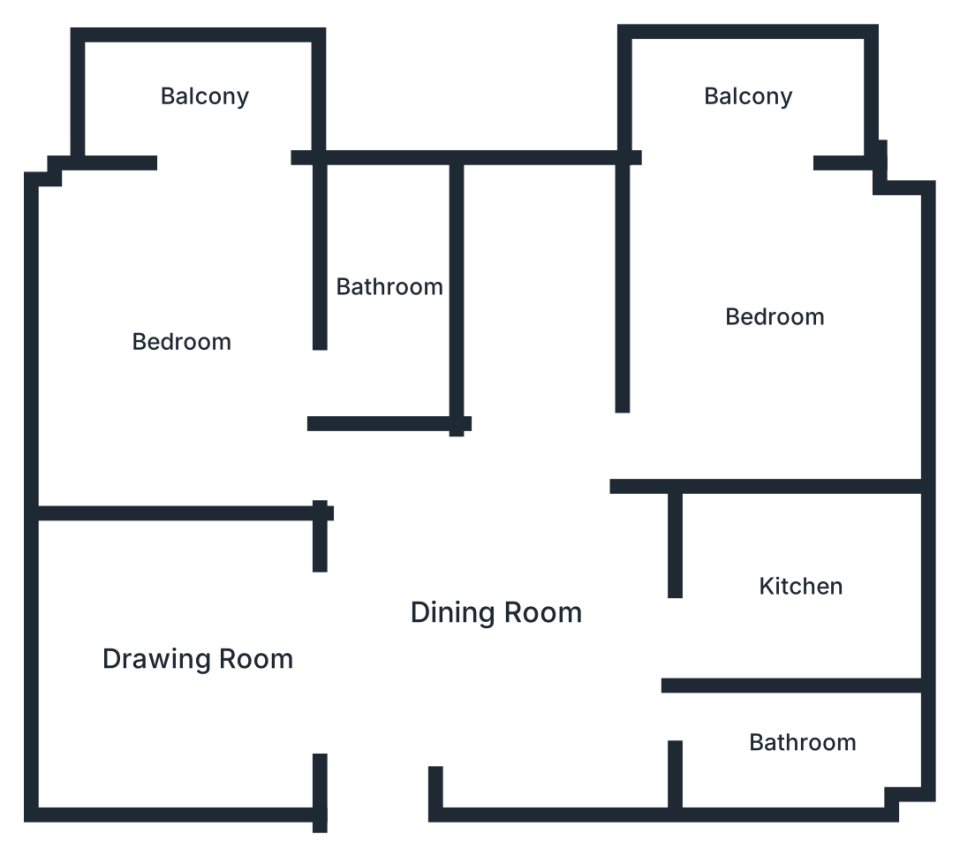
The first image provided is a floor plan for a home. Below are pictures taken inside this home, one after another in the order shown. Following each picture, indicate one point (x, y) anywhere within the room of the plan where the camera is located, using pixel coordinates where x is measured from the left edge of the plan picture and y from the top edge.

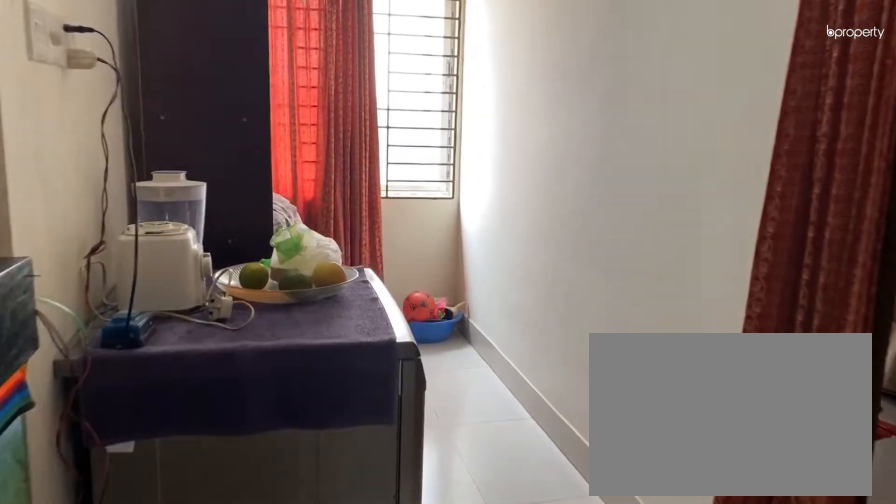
(498, 610)
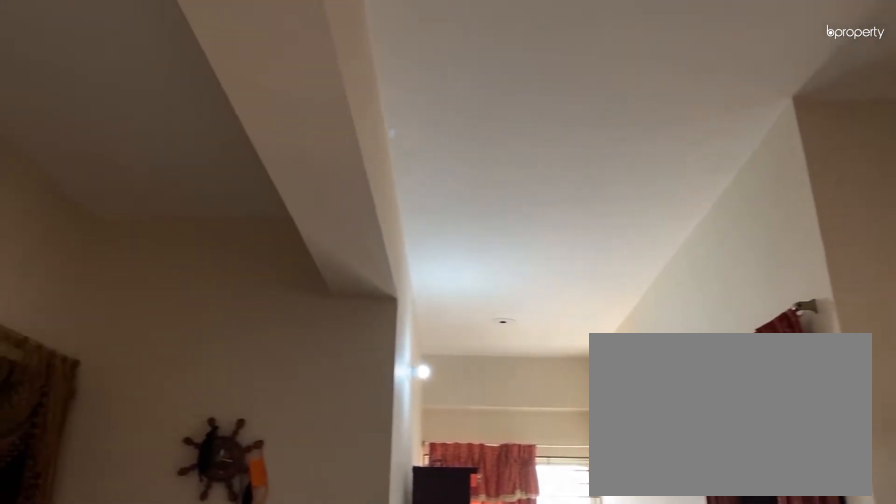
(494, 614)
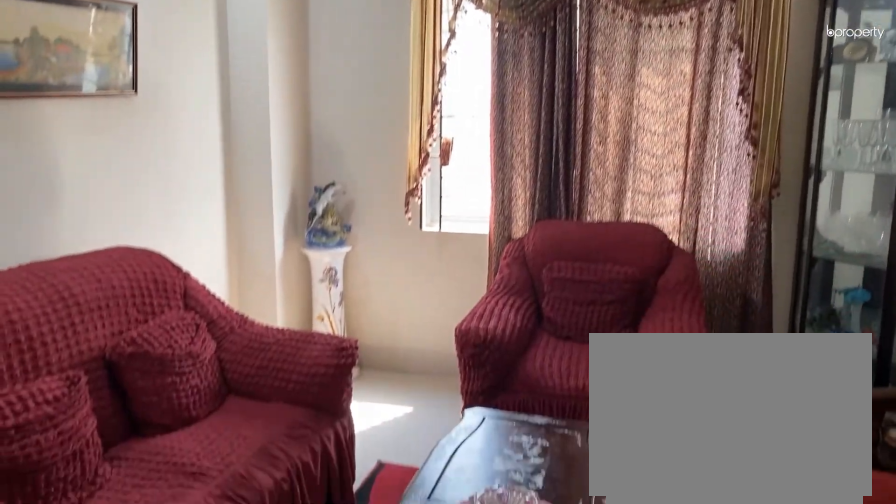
(193, 656)
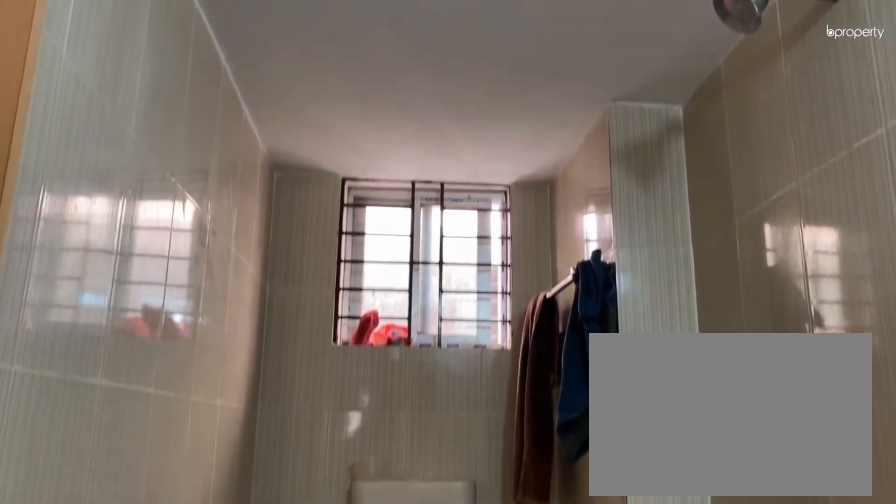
(802, 744)
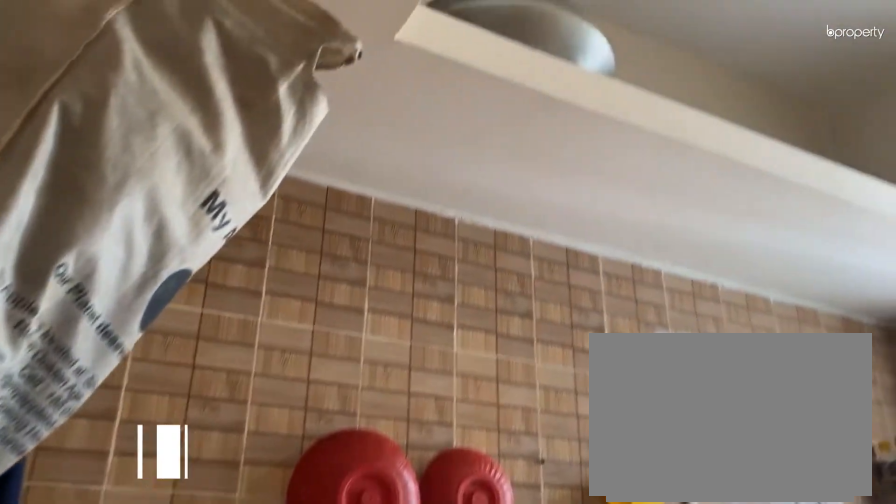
(802, 587)
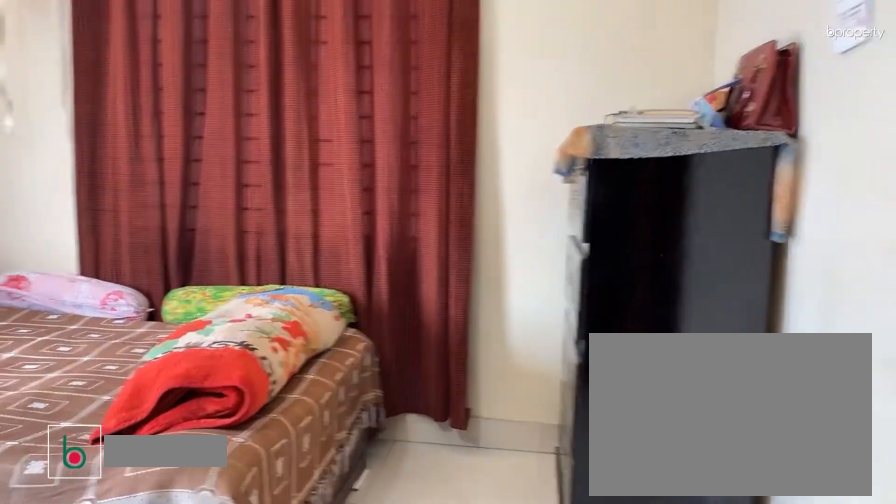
(774, 318)
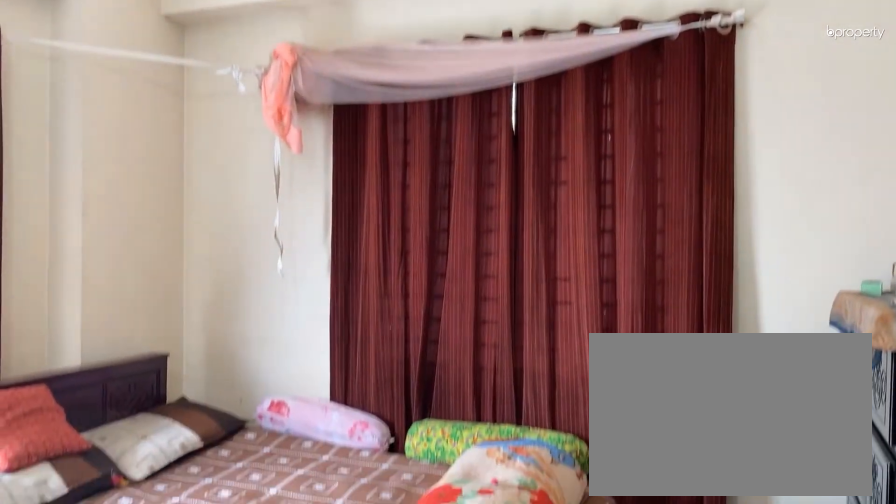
(773, 318)
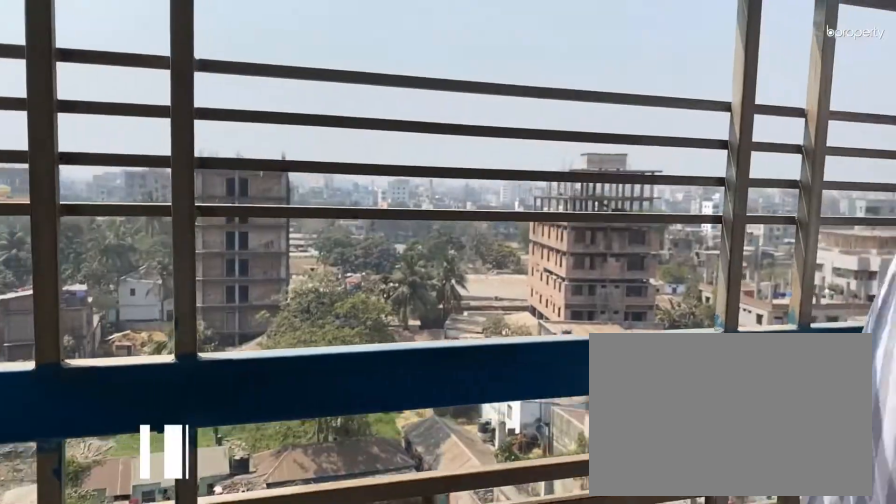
(752, 99)
